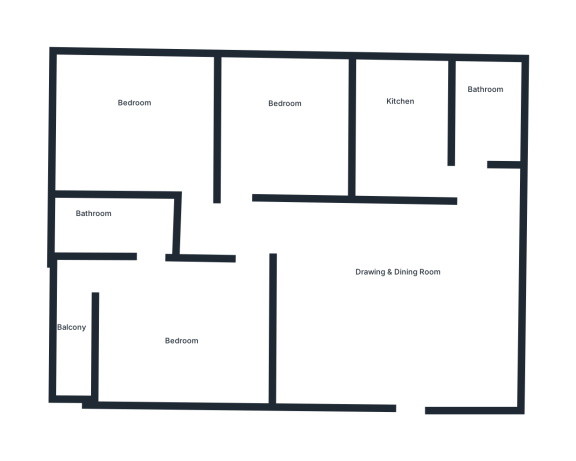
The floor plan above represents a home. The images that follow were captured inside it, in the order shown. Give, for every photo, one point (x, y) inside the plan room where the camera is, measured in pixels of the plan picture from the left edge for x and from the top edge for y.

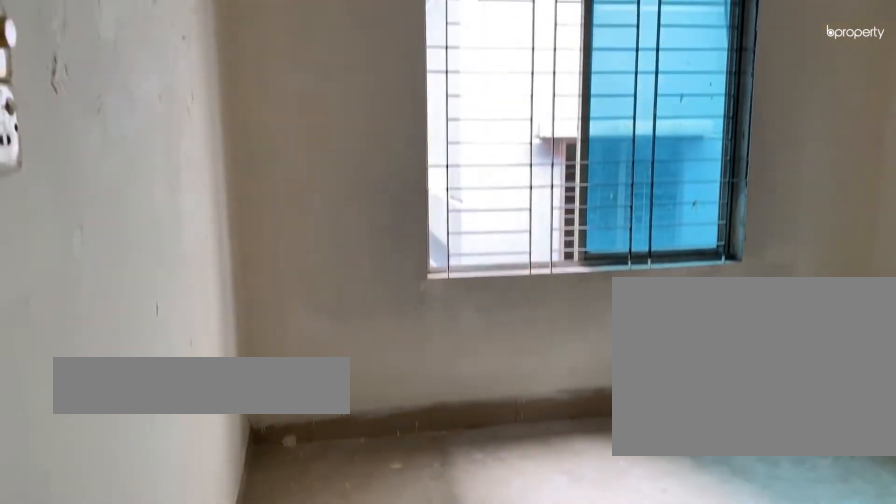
(132, 126)
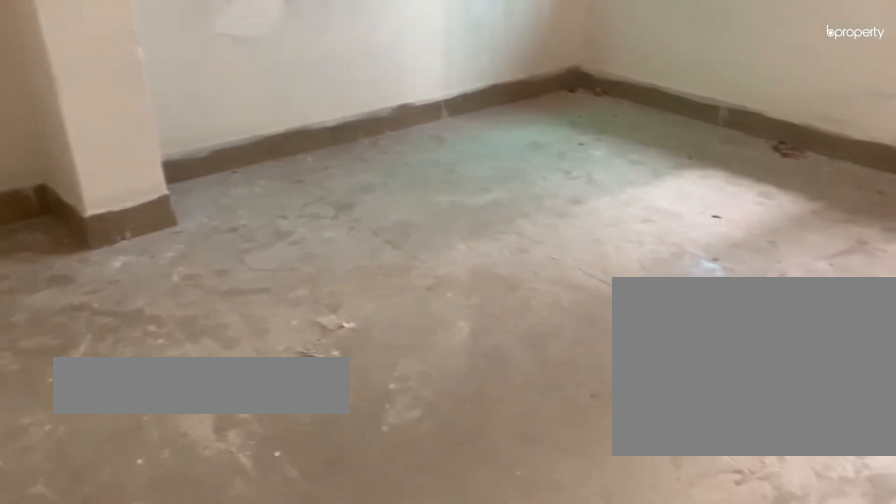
(184, 334)
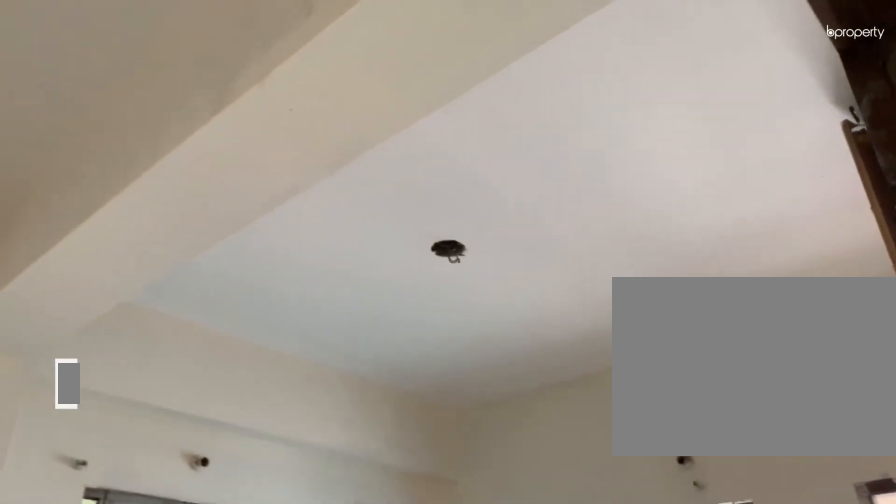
(184, 334)
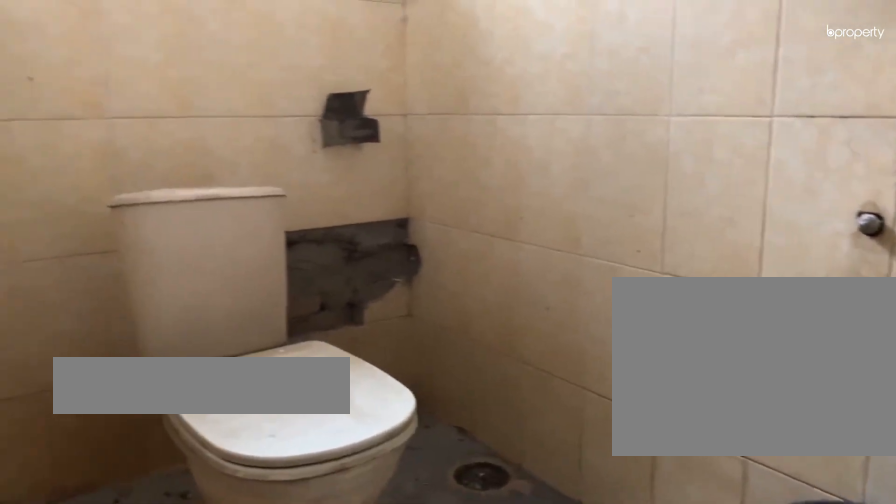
(112, 225)
